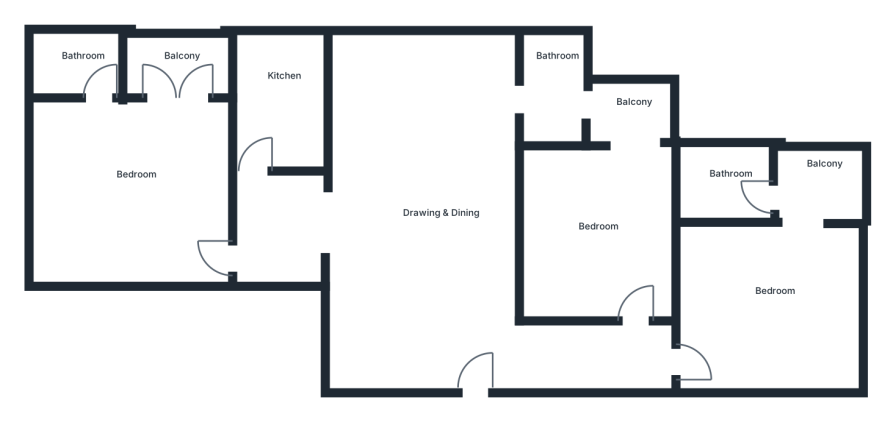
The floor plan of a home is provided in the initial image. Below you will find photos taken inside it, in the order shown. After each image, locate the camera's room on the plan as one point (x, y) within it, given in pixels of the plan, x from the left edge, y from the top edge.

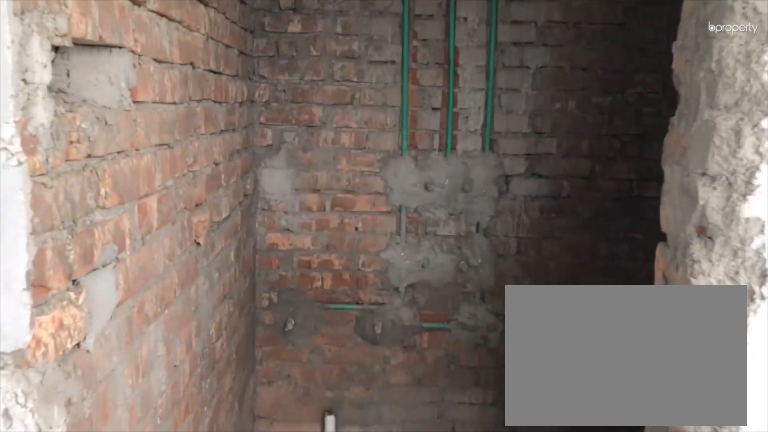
(734, 174)
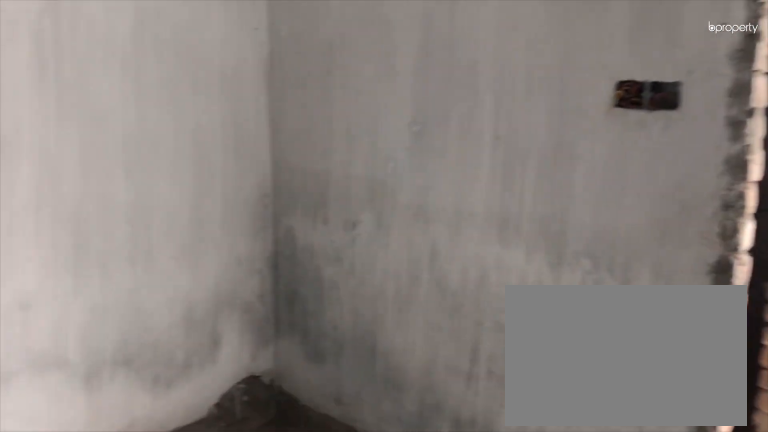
(582, 230)
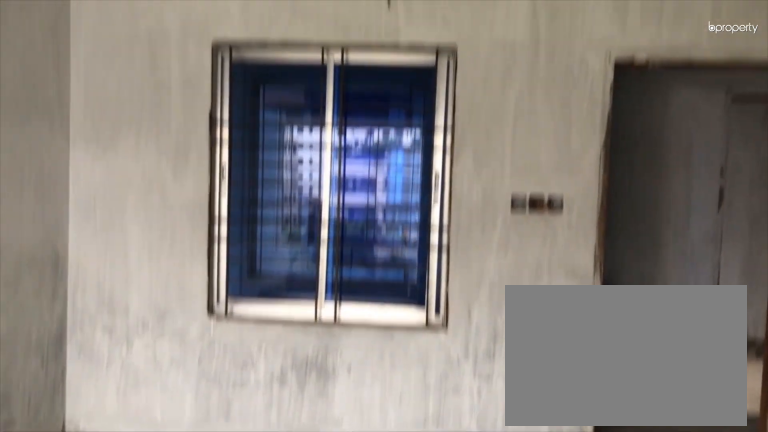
(582, 230)
